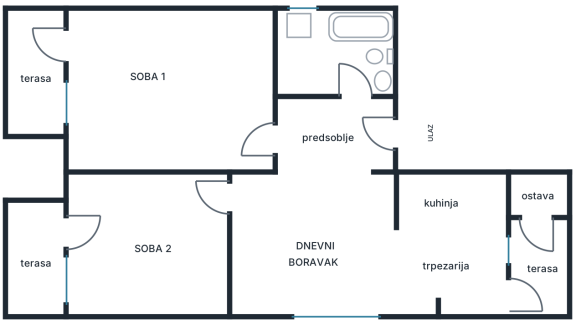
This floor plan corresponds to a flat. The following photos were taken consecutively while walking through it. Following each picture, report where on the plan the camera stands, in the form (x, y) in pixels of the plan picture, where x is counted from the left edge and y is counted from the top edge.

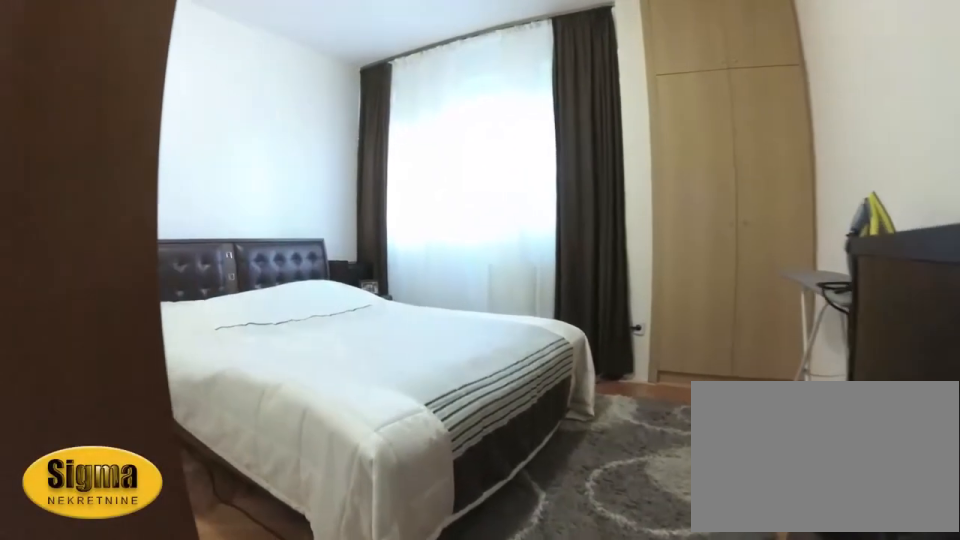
(224, 208)
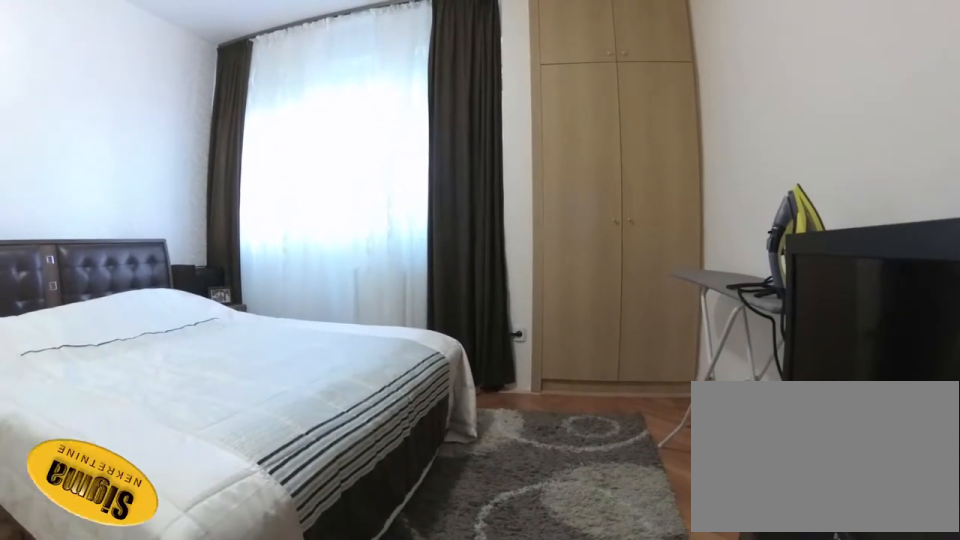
(215, 211)
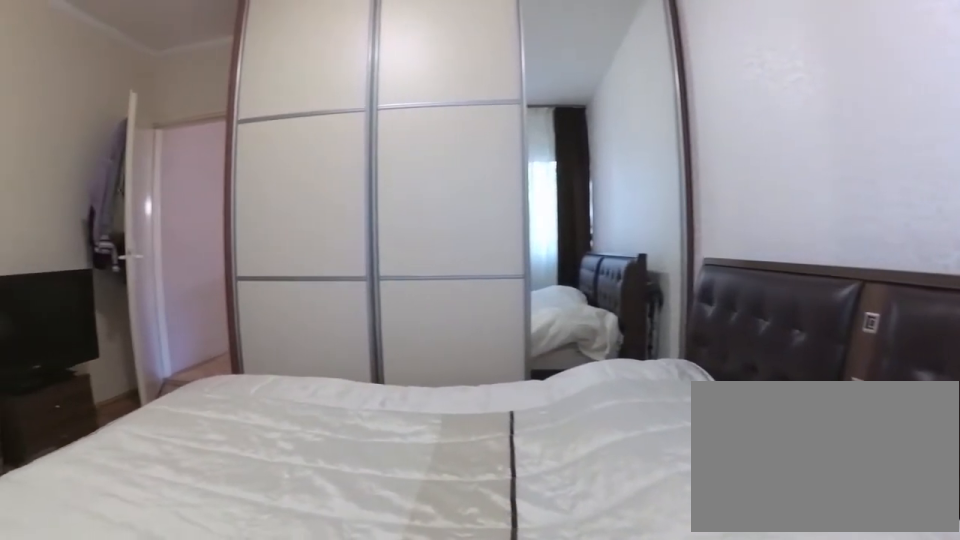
(82, 265)
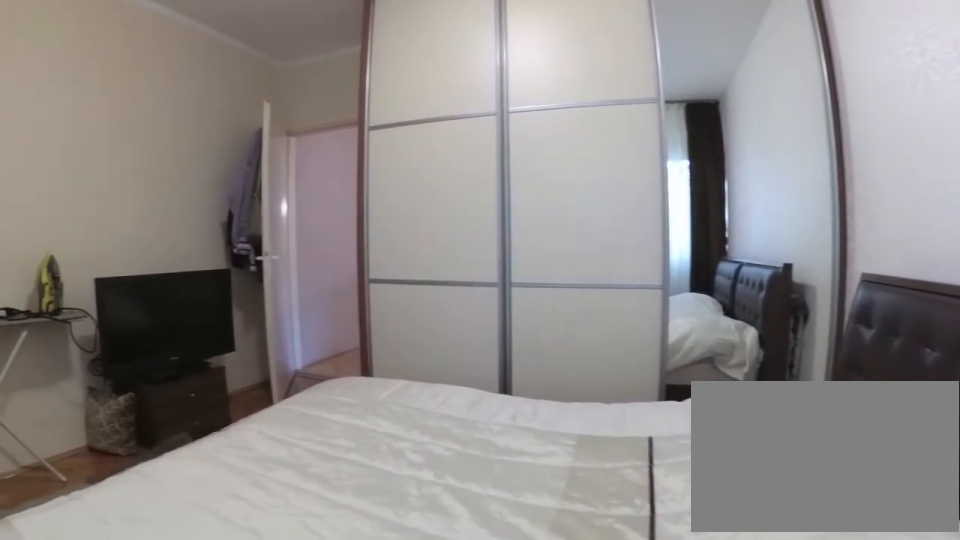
(83, 268)
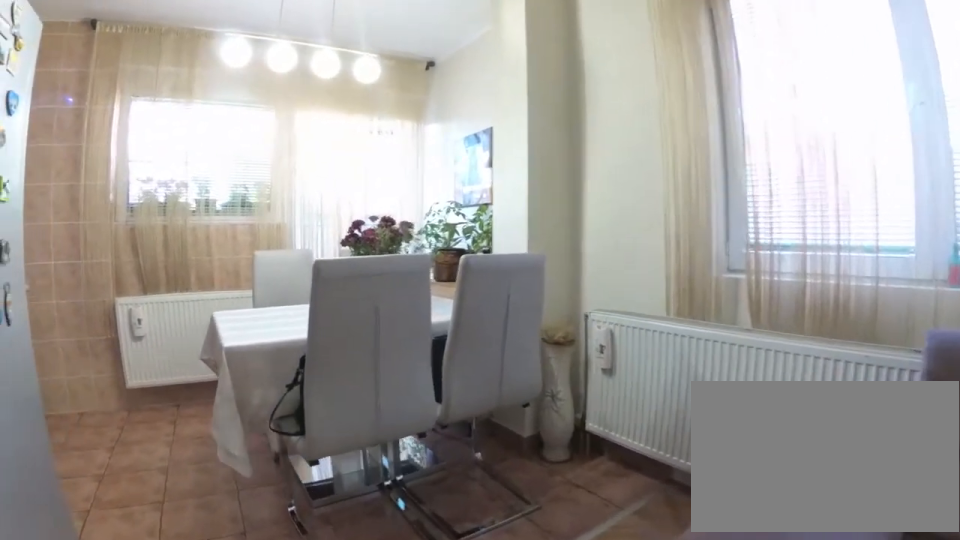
(334, 238)
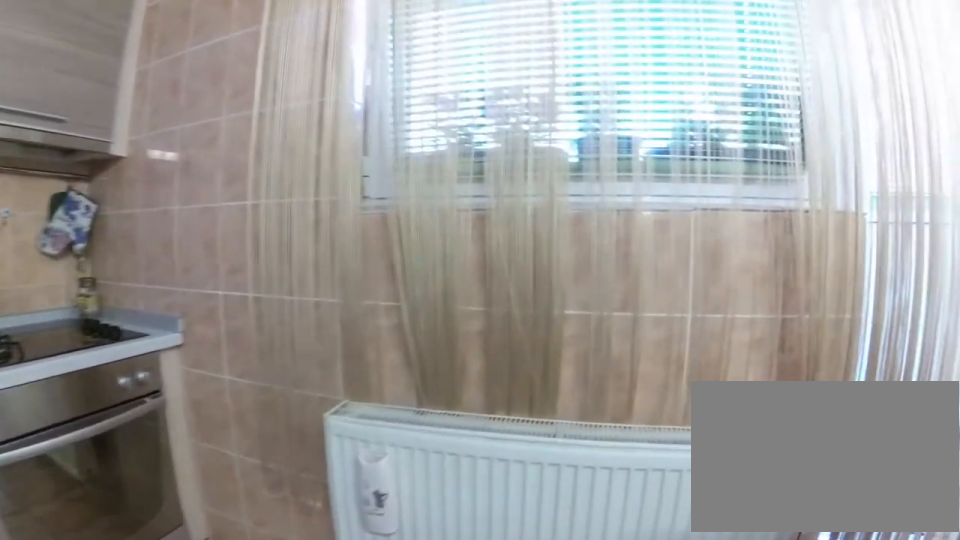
(453, 258)
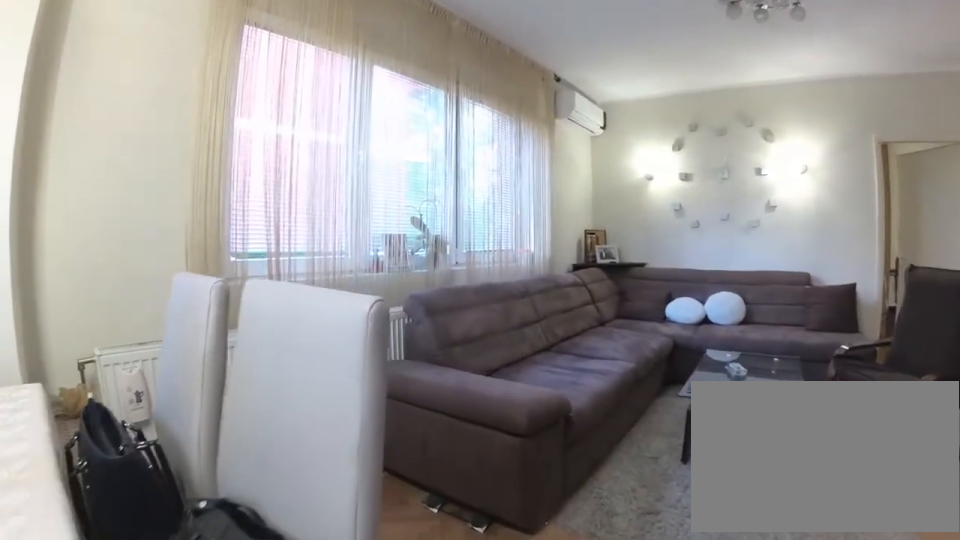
(437, 251)
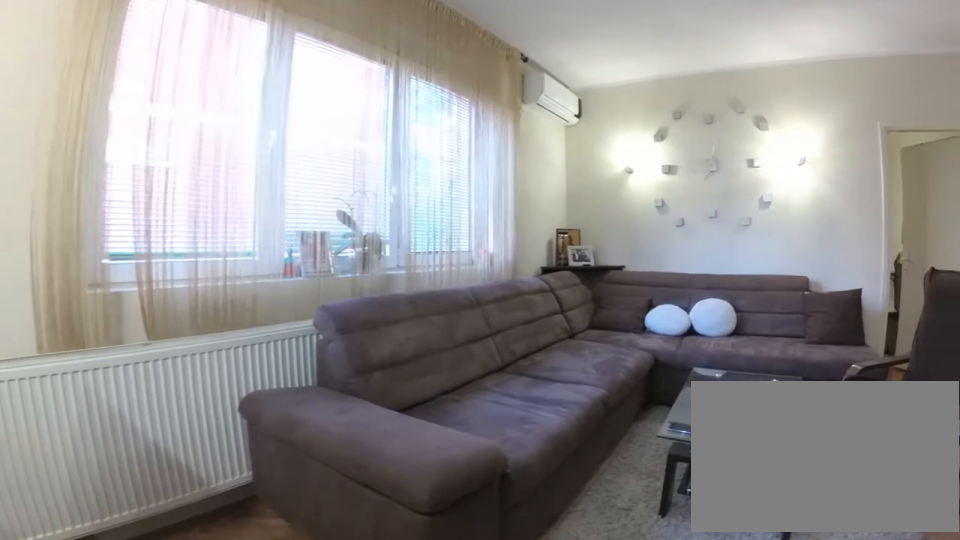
(421, 251)
